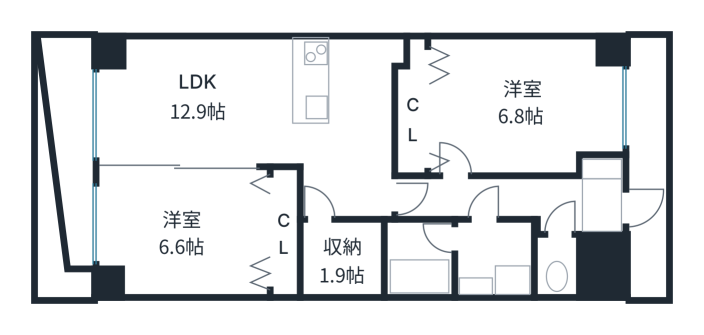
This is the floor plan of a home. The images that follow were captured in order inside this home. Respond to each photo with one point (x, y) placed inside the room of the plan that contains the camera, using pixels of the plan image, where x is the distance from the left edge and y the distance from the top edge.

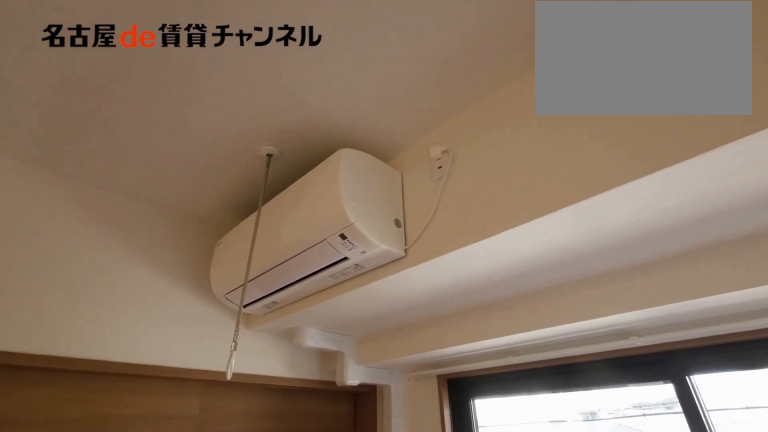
(259, 111)
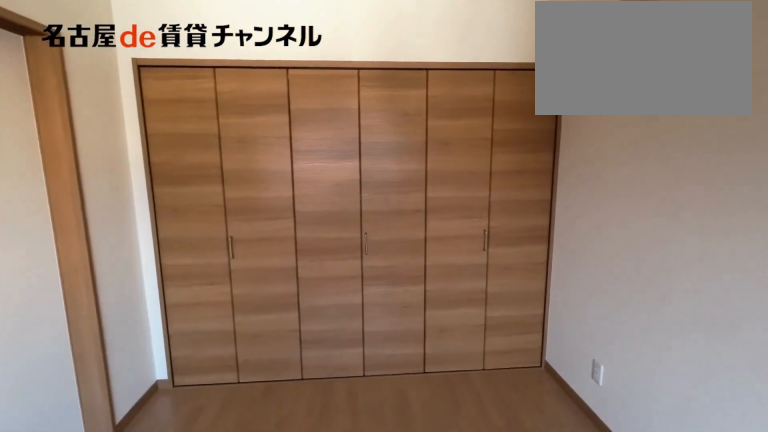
(185, 231)
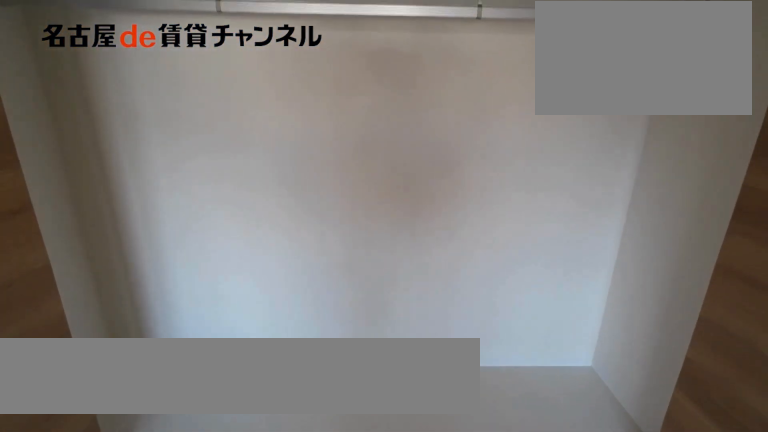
(284, 231)
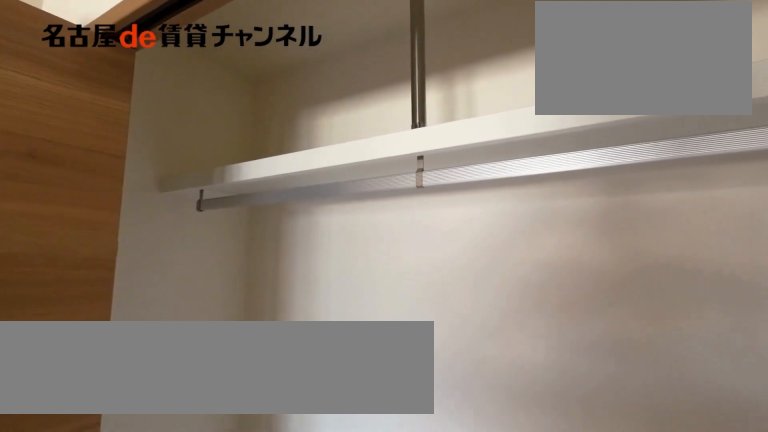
(284, 231)
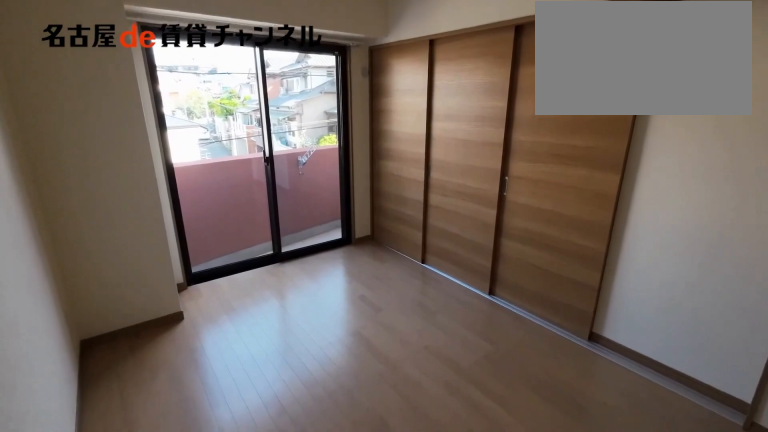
(185, 231)
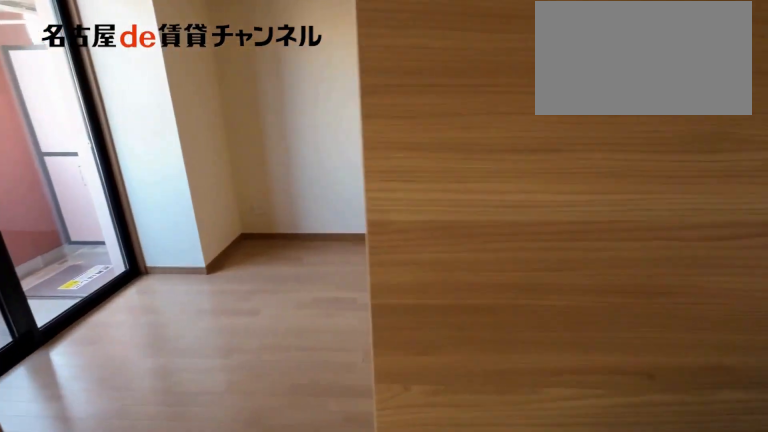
(185, 231)
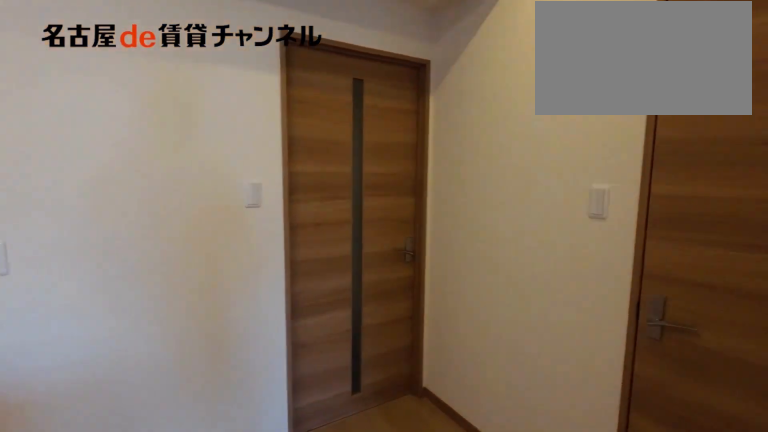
(259, 111)
